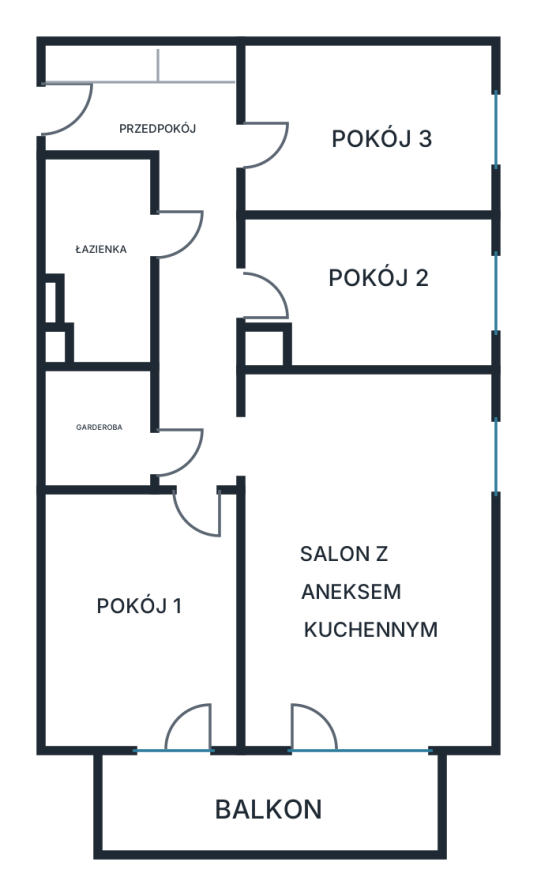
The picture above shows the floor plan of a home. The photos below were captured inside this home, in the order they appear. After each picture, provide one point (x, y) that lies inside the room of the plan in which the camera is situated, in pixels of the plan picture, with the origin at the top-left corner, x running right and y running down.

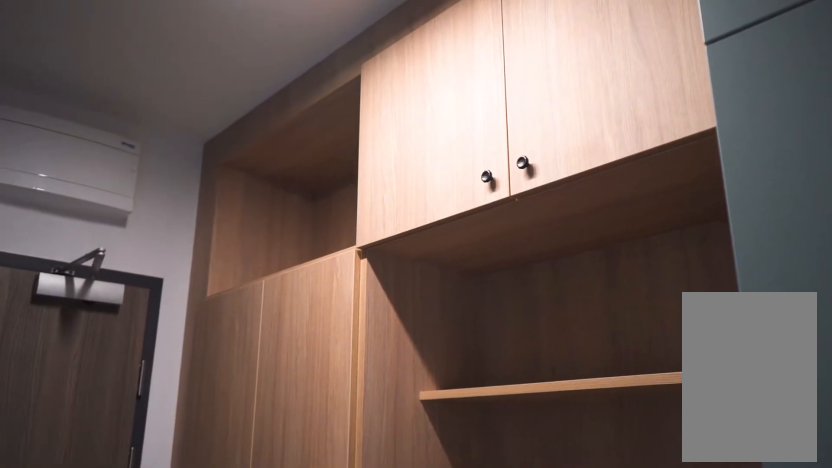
(177, 219)
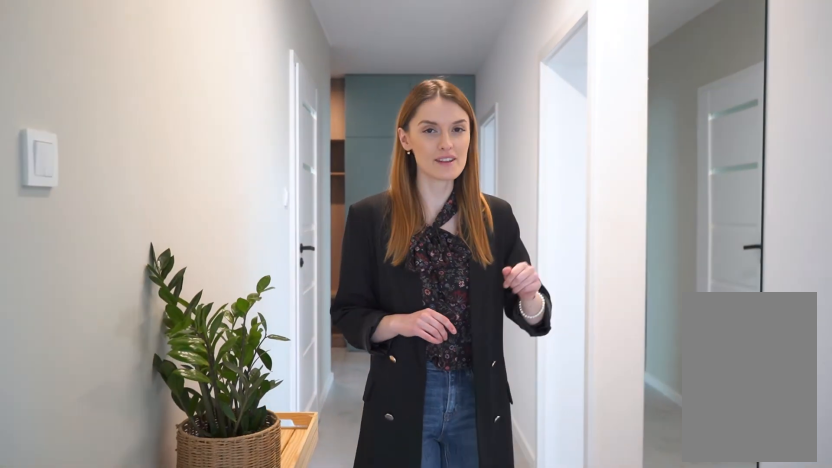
(177, 219)
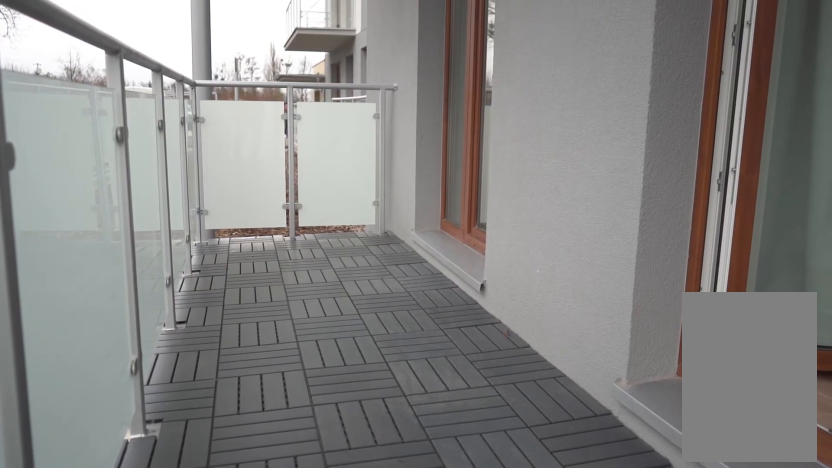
(270, 801)
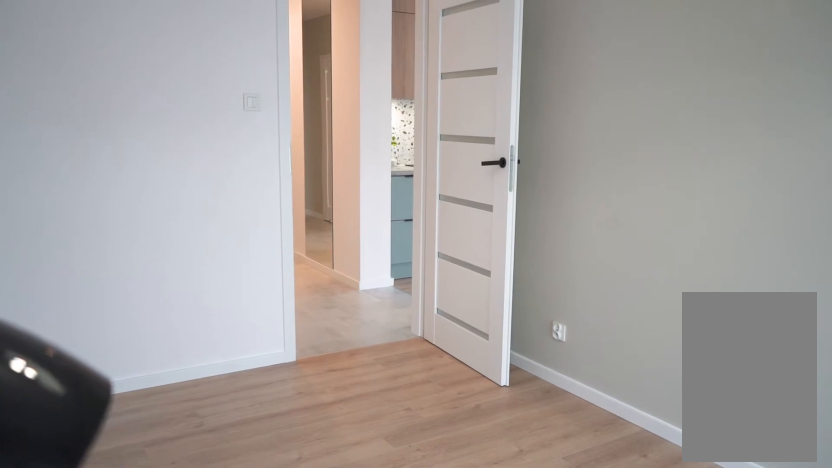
(138, 619)
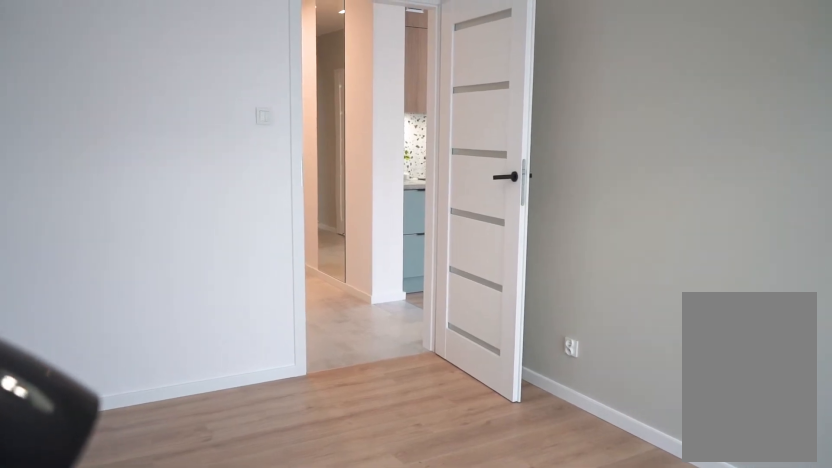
(138, 619)
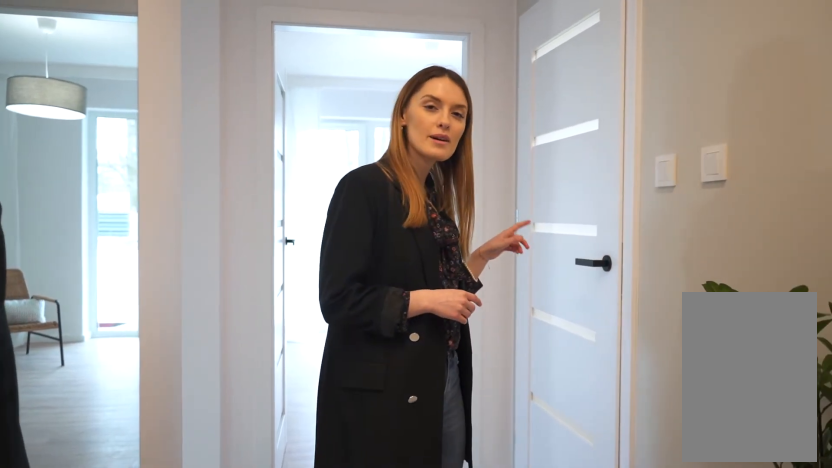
(177, 219)
